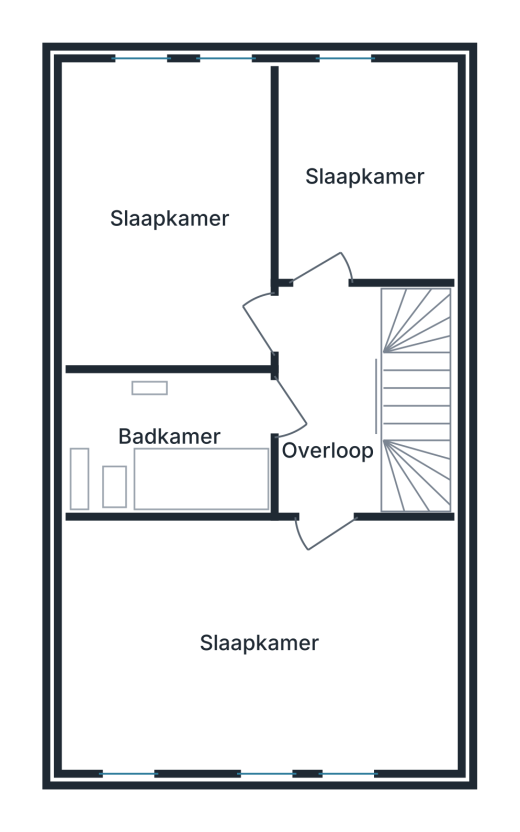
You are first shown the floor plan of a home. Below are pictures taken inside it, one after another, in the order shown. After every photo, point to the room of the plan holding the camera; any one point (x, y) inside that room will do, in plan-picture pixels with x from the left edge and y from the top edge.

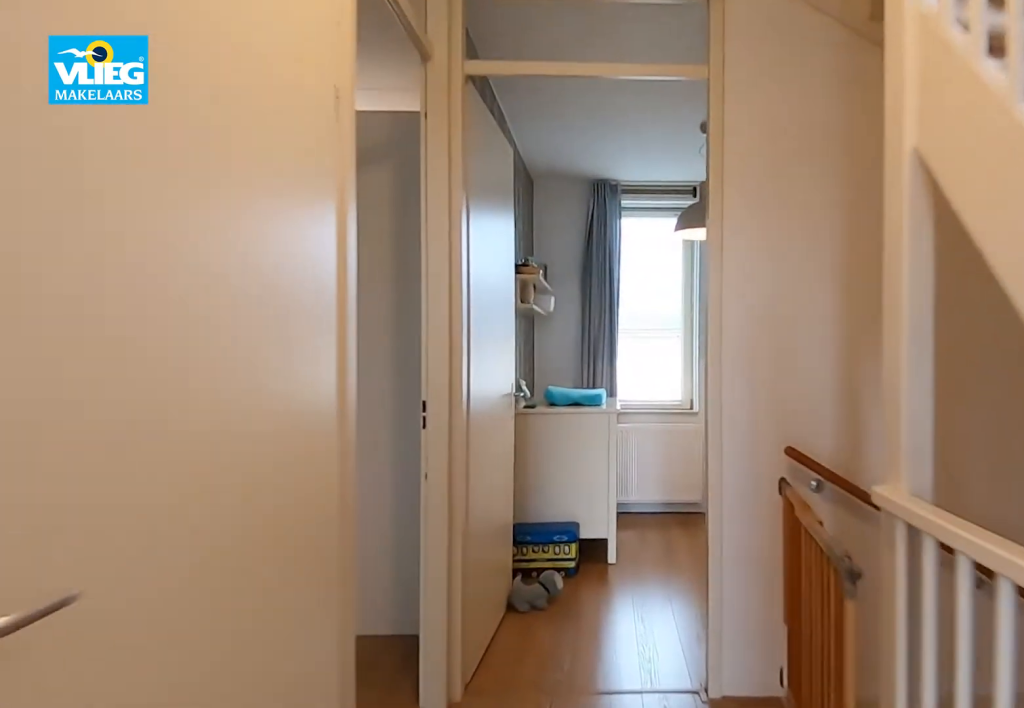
(345, 400)
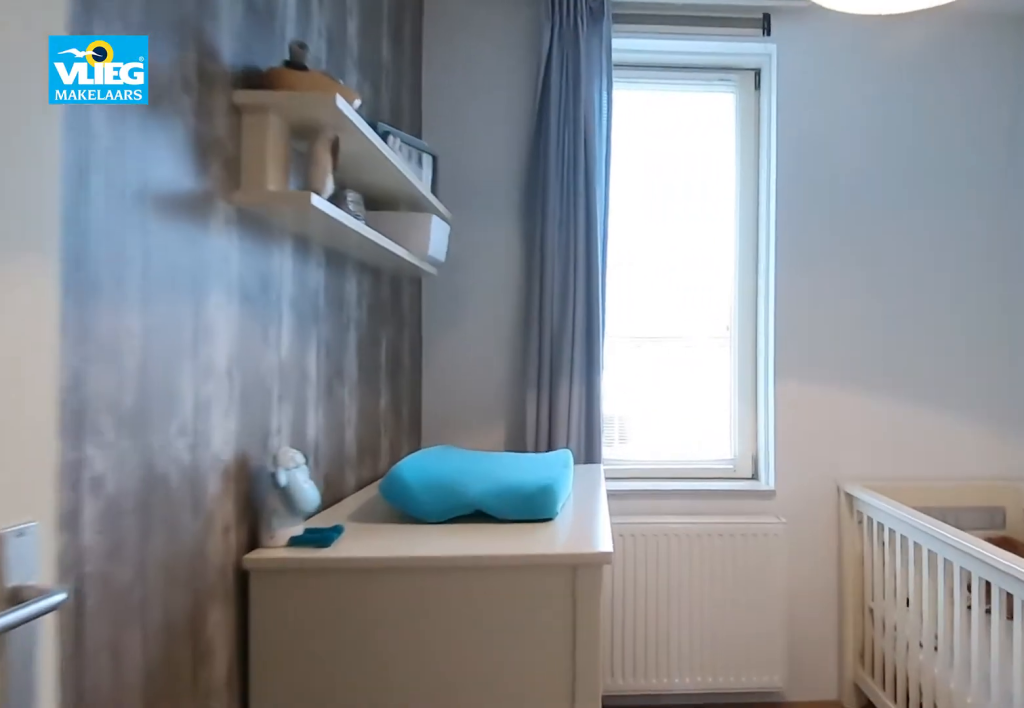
(374, 138)
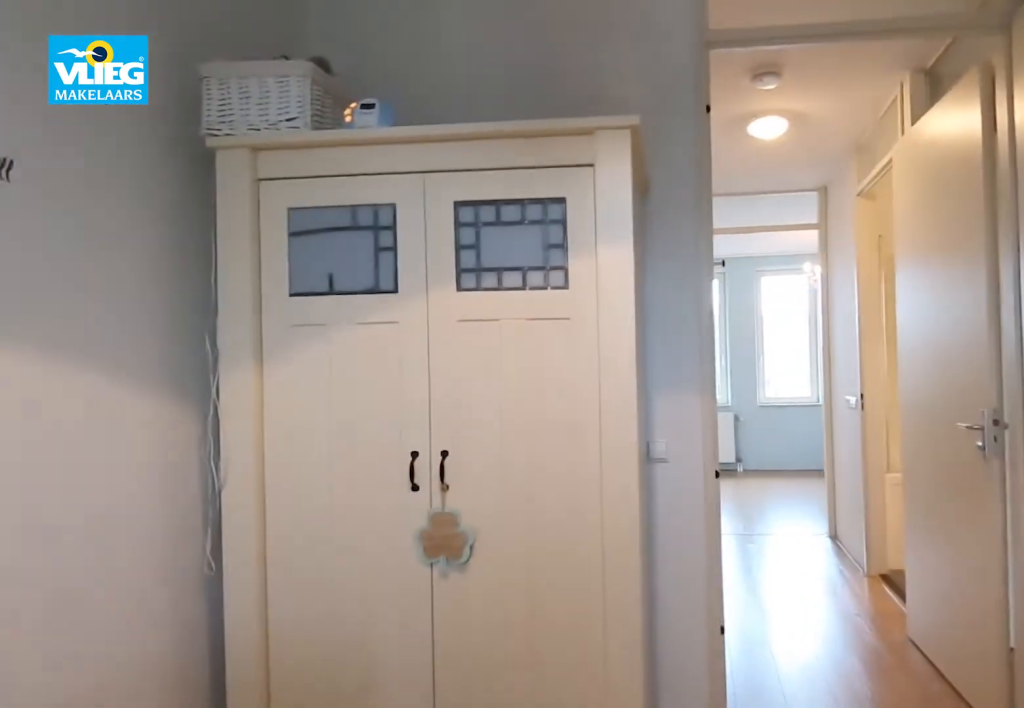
(374, 138)
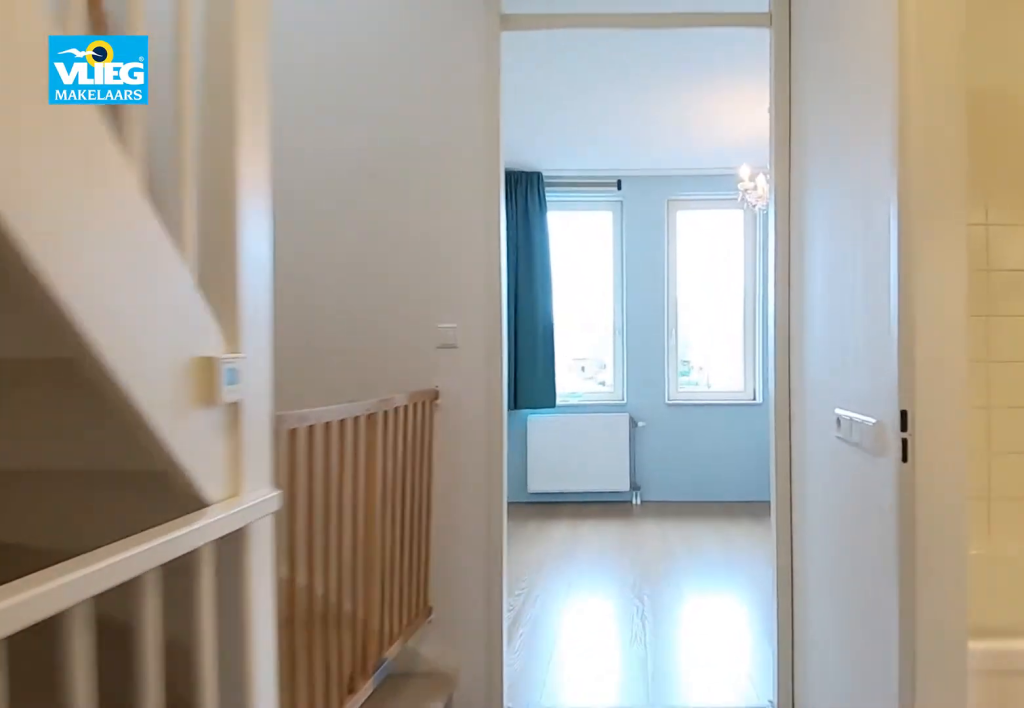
(345, 400)
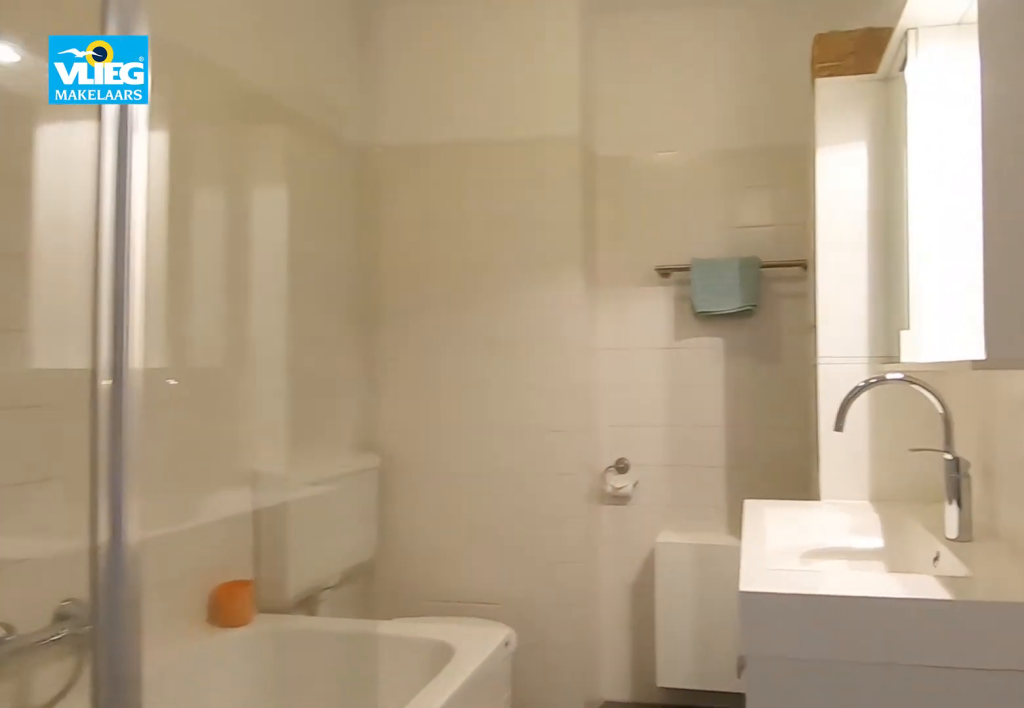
(171, 444)
